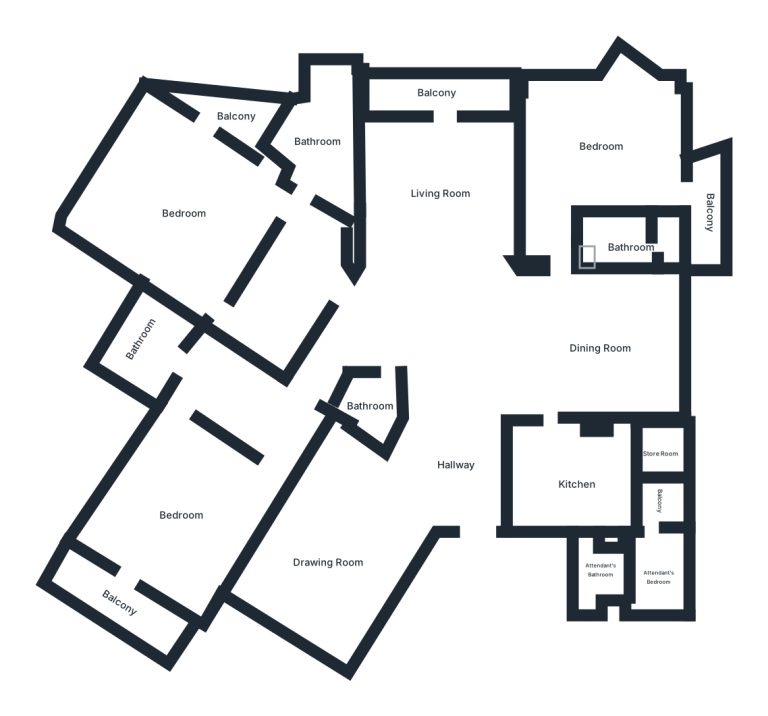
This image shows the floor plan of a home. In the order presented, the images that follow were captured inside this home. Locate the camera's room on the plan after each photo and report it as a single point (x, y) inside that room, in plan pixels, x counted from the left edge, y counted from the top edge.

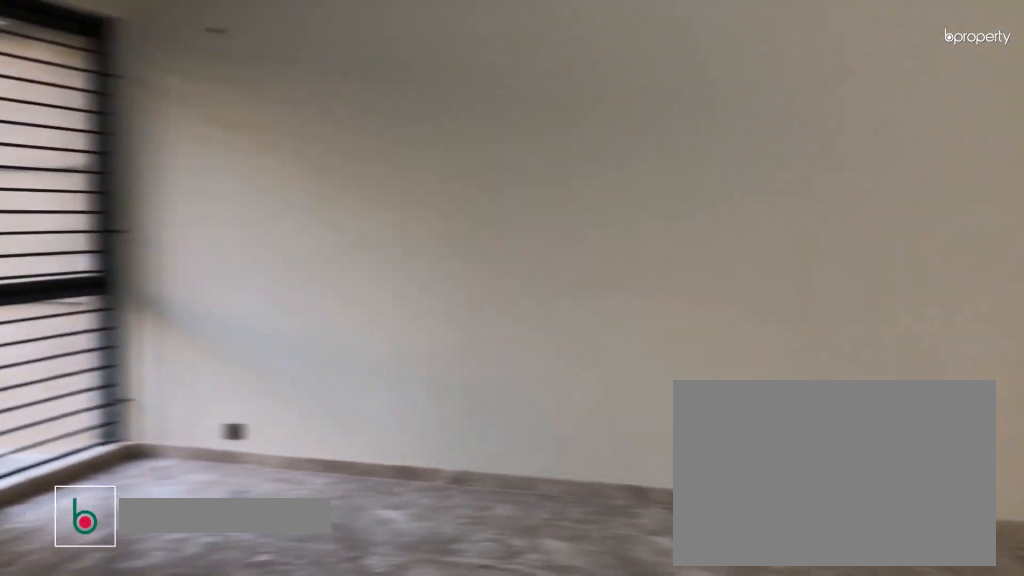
(335, 553)
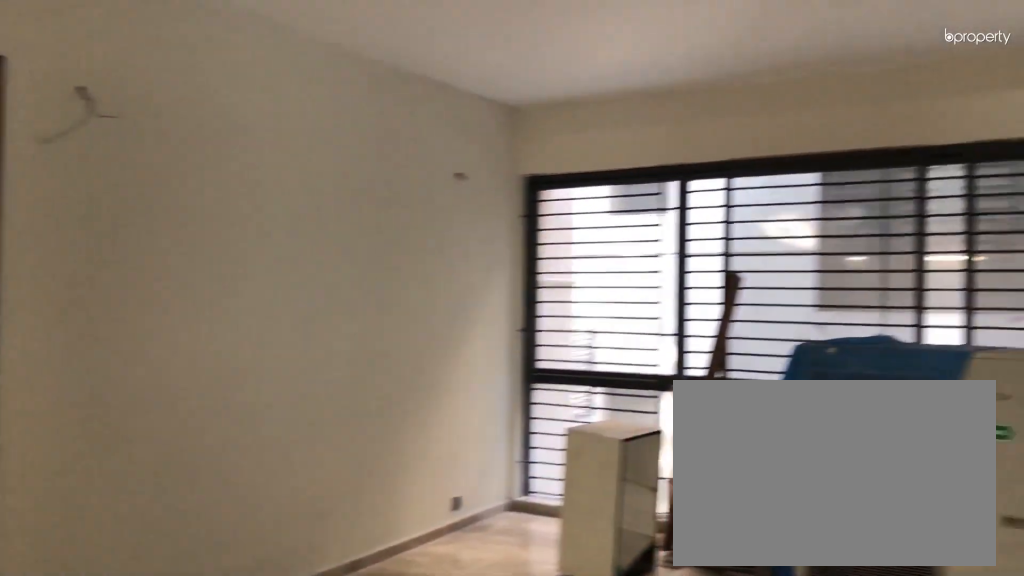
(605, 347)
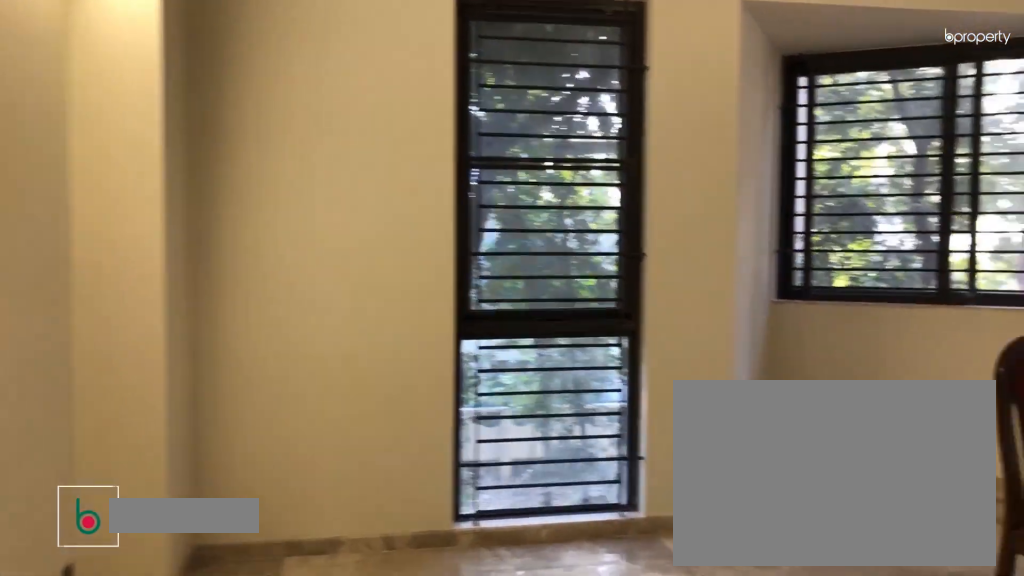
(605, 149)
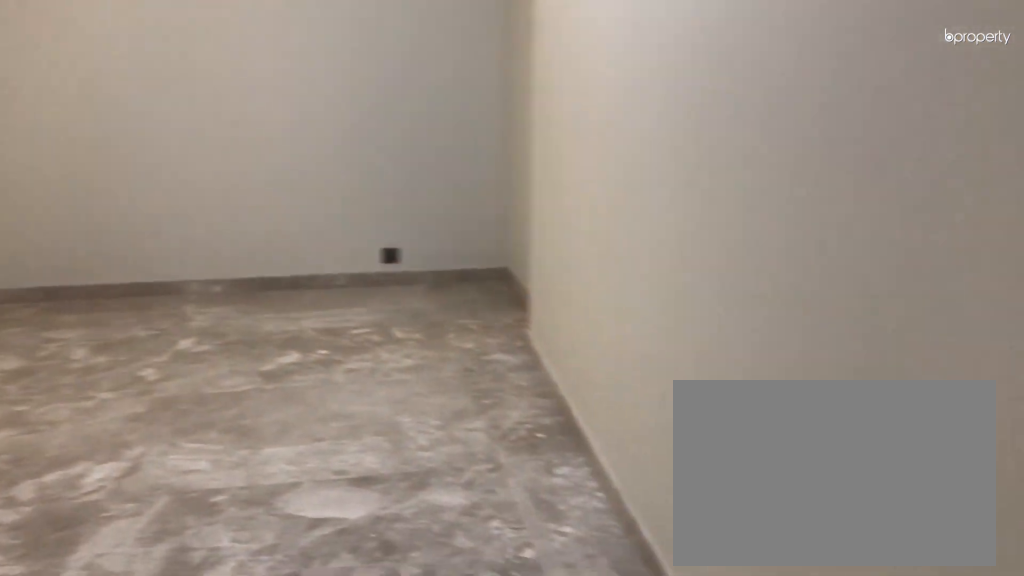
(287, 292)
